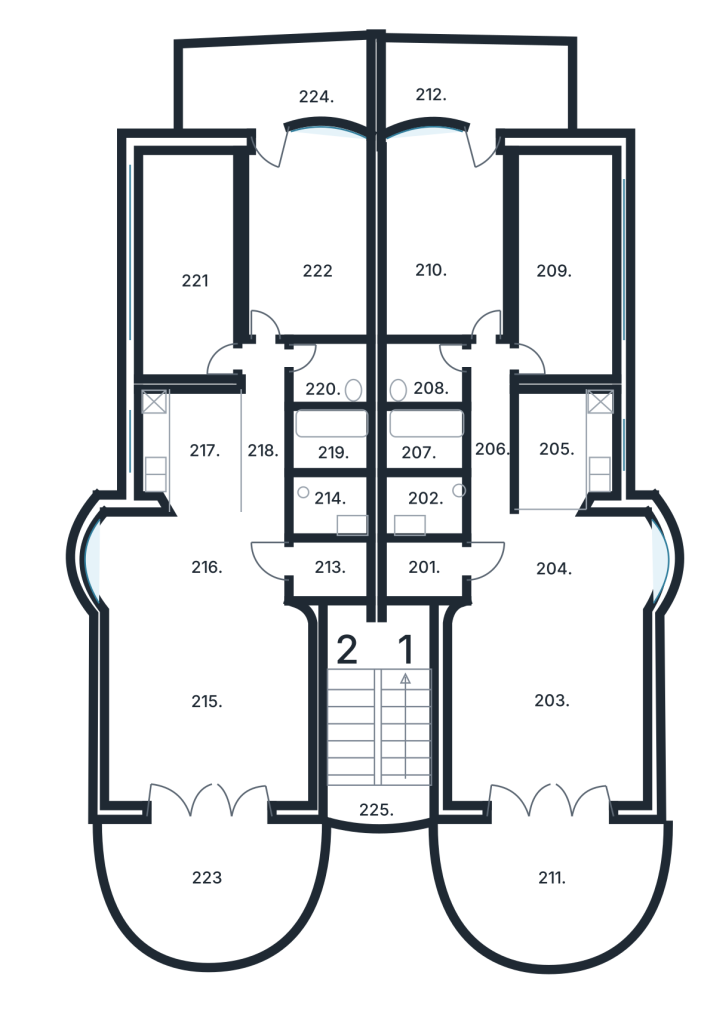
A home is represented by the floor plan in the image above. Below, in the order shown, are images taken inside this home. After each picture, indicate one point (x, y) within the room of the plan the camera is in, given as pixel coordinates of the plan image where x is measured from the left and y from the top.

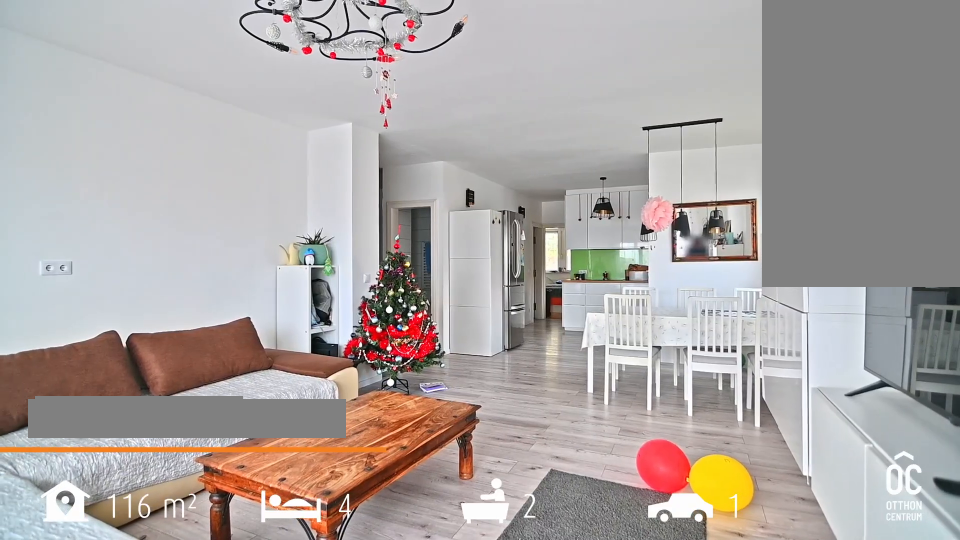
(556, 694)
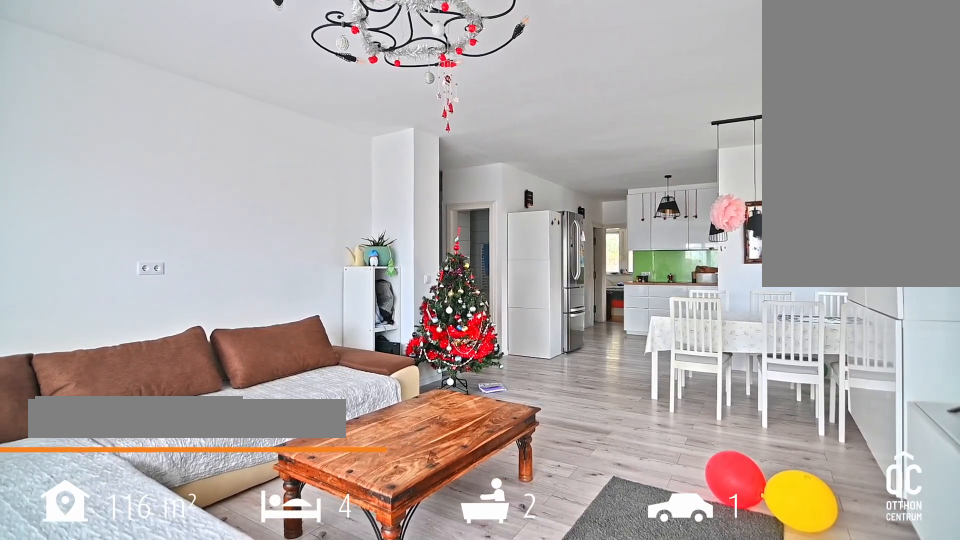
(556, 694)
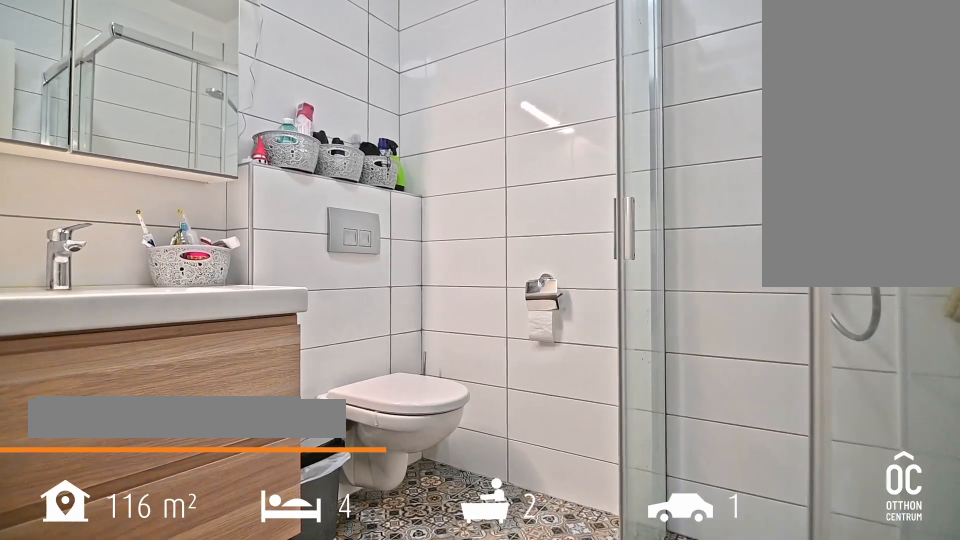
(429, 391)
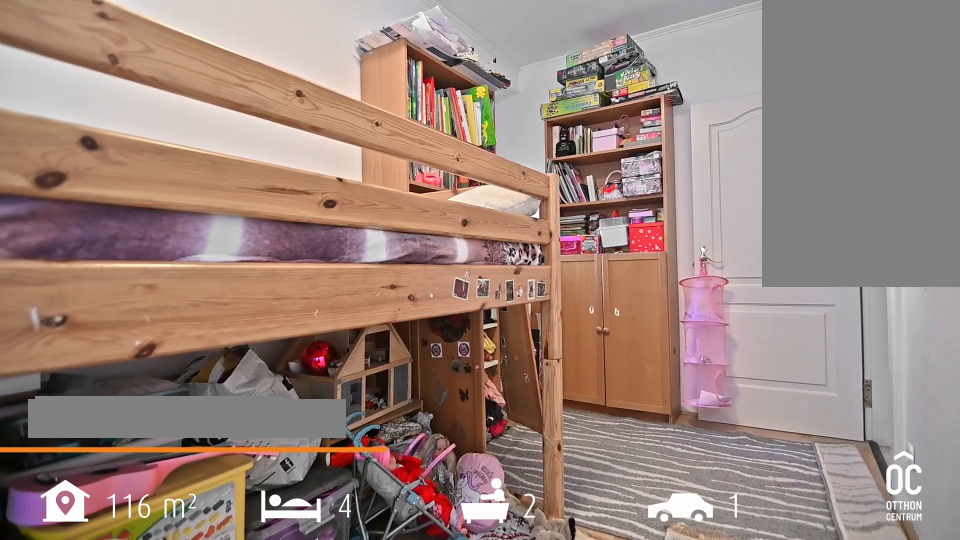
(565, 263)
